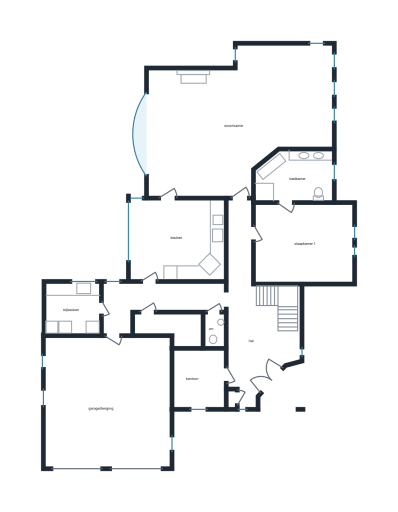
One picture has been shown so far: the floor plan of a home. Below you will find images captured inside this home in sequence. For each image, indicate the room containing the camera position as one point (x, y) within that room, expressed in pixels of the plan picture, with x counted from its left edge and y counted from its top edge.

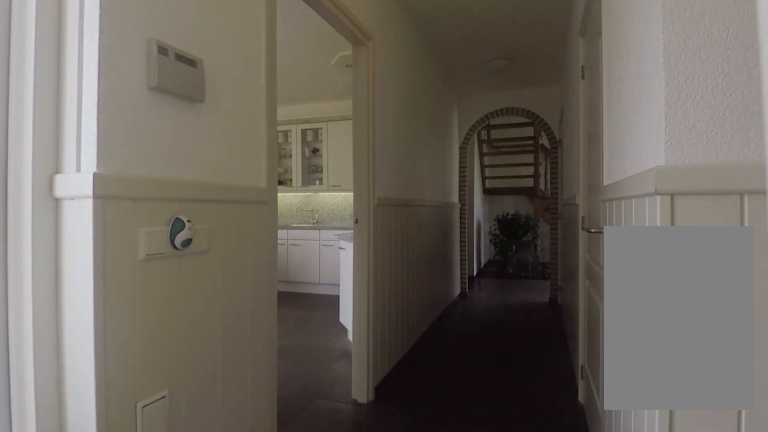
(154, 301)
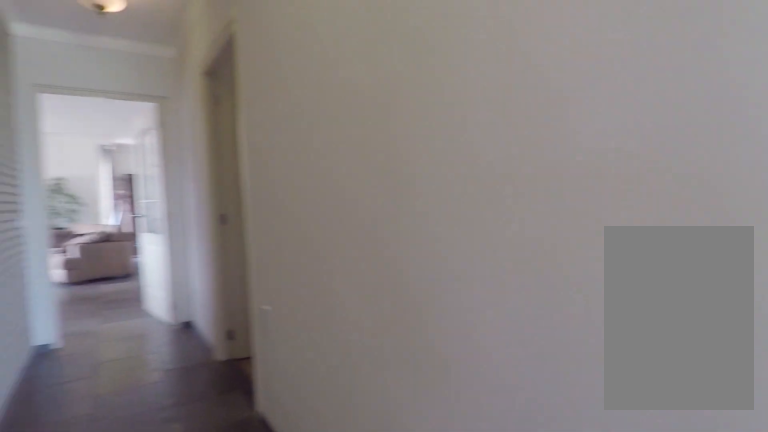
(251, 316)
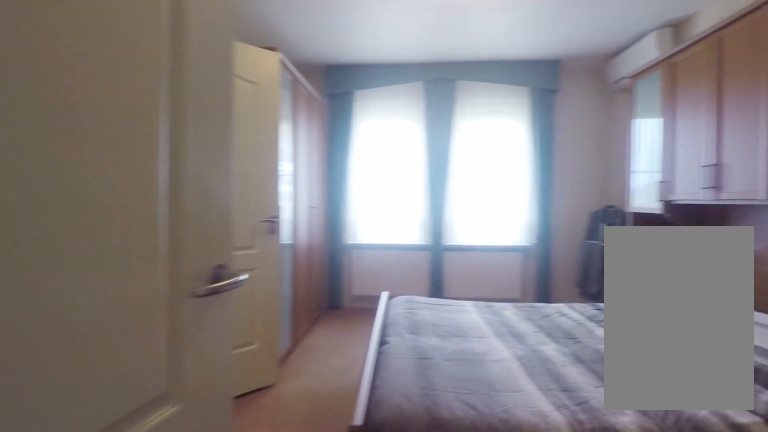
(302, 243)
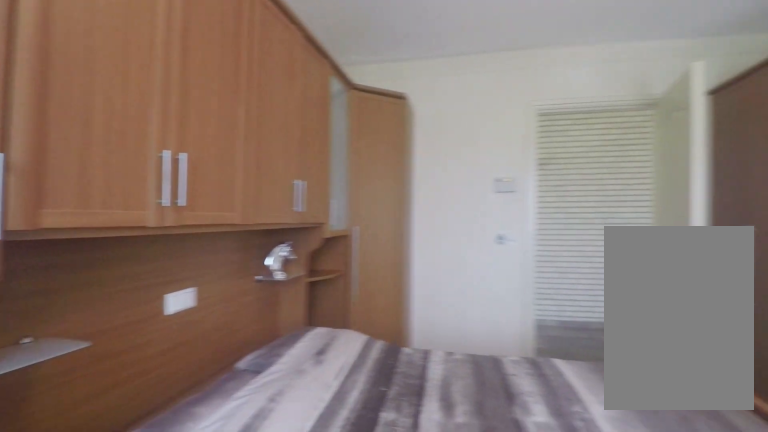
(302, 243)
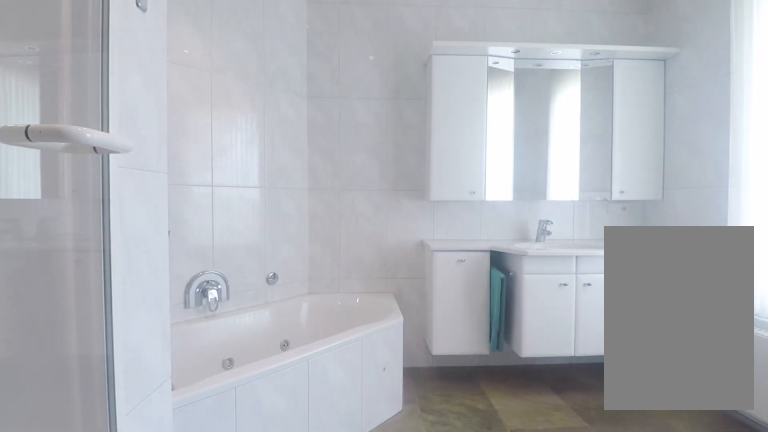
(295, 176)
